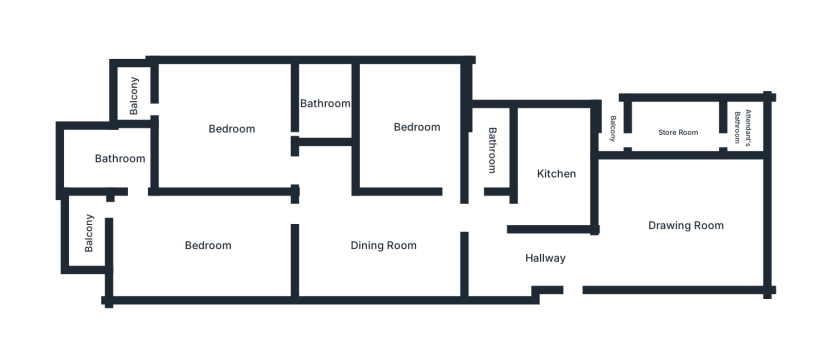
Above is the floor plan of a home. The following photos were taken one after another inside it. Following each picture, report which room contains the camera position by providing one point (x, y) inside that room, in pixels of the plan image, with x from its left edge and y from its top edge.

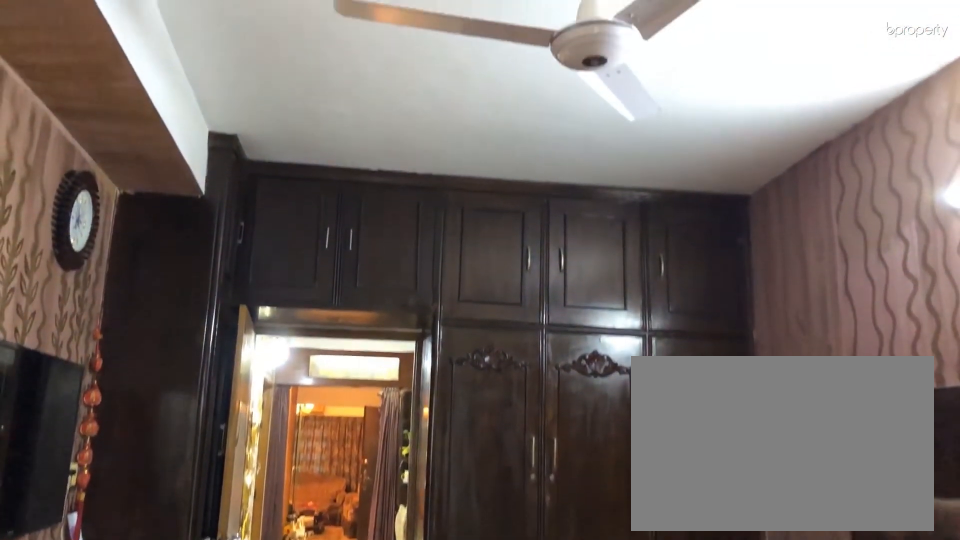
(209, 249)
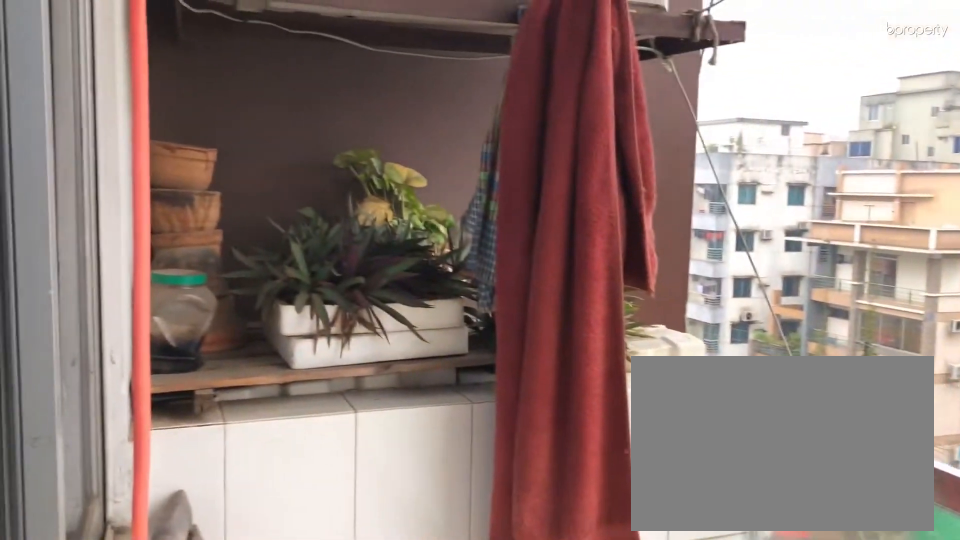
(90, 237)
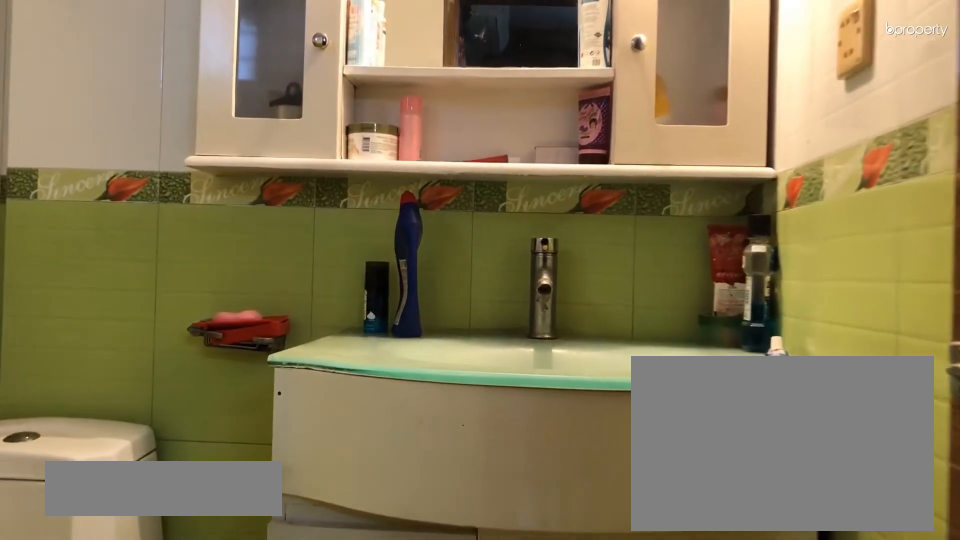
(118, 155)
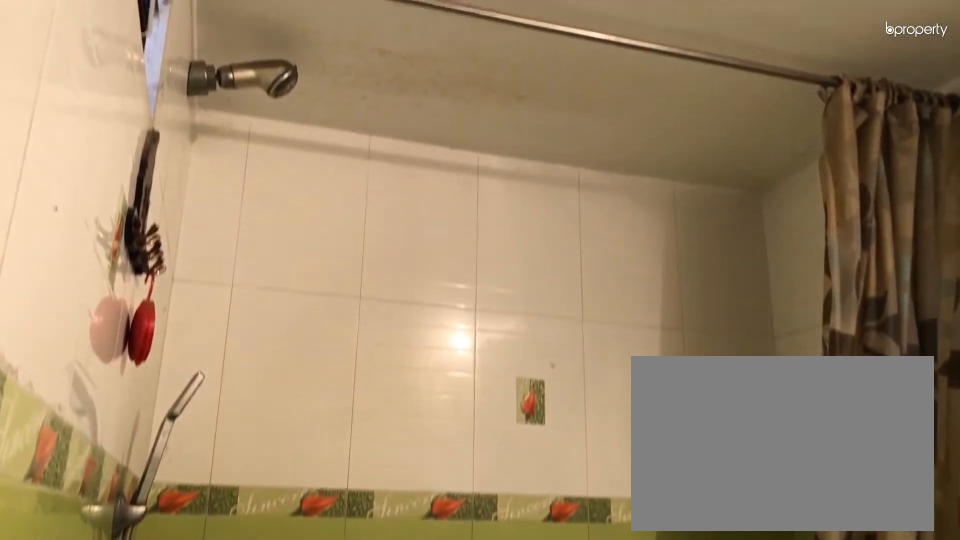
(118, 155)
